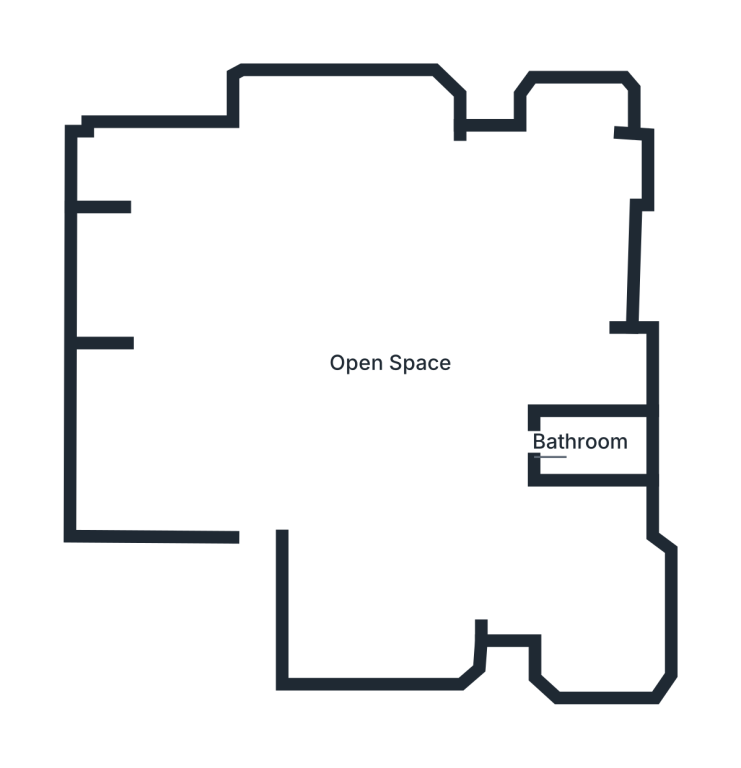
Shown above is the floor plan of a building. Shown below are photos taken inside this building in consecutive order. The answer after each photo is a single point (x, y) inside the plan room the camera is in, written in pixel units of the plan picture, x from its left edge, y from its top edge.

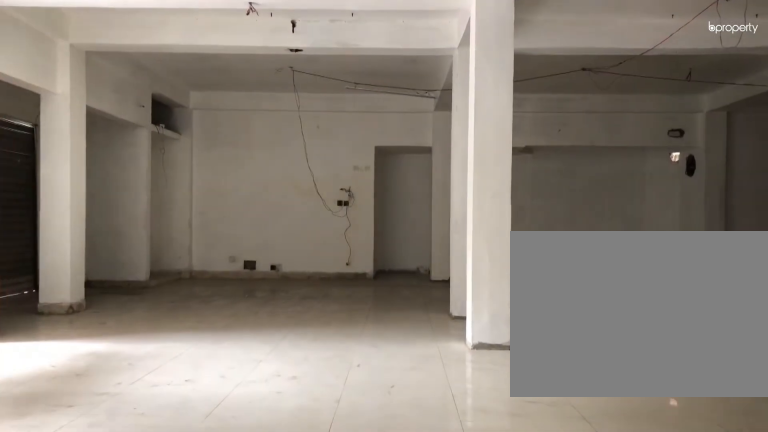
(278, 453)
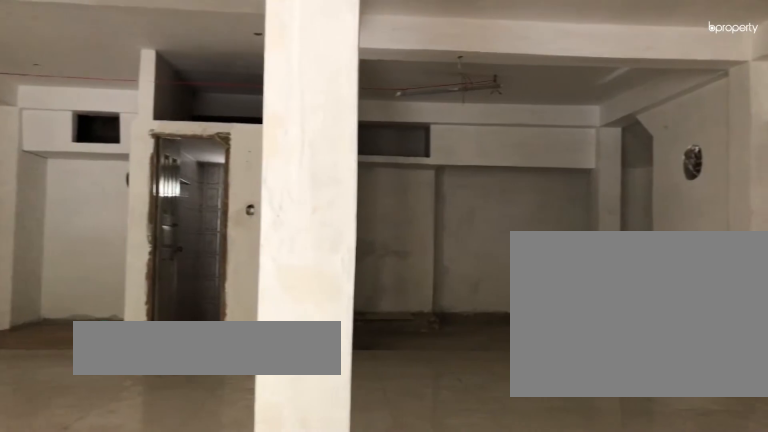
(278, 453)
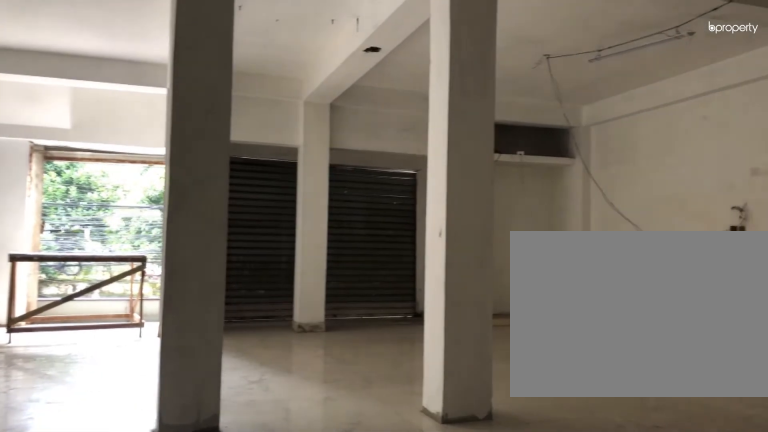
(466, 460)
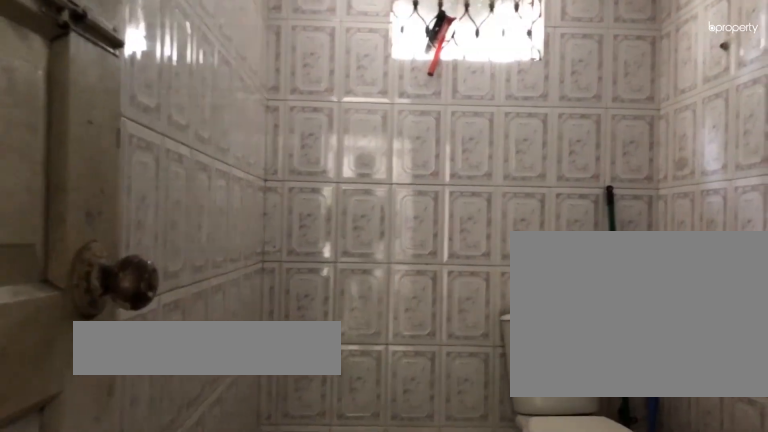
(590, 445)
